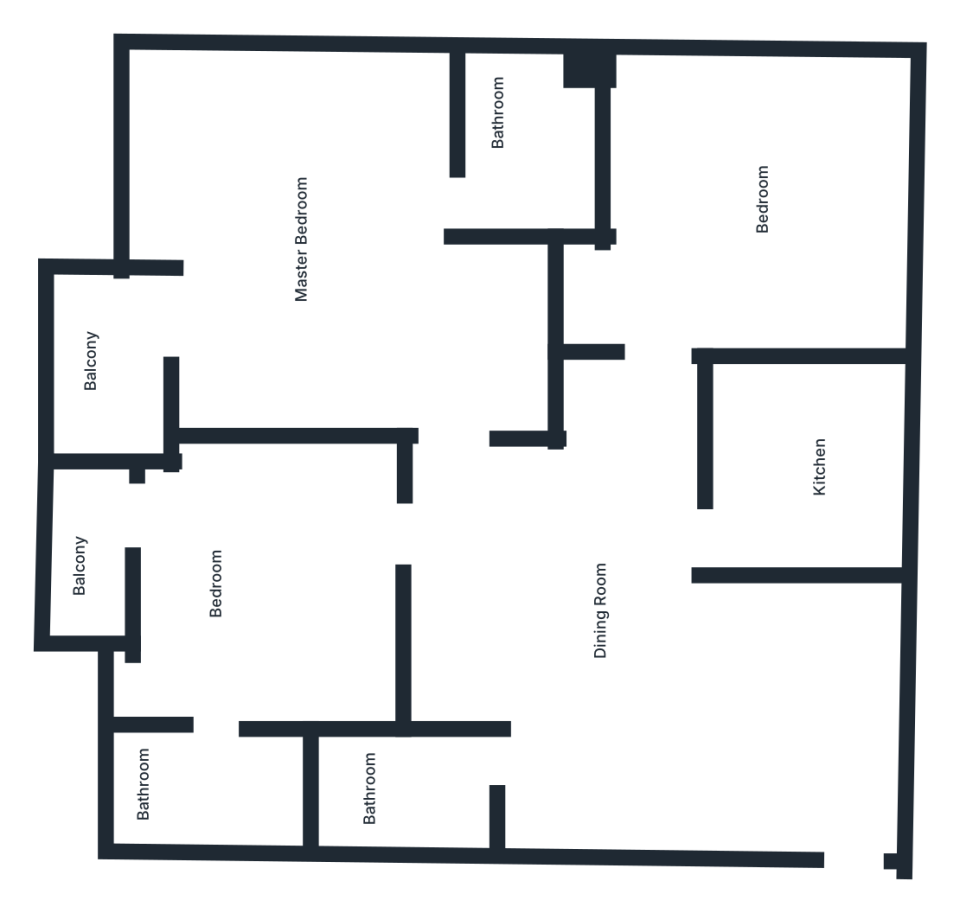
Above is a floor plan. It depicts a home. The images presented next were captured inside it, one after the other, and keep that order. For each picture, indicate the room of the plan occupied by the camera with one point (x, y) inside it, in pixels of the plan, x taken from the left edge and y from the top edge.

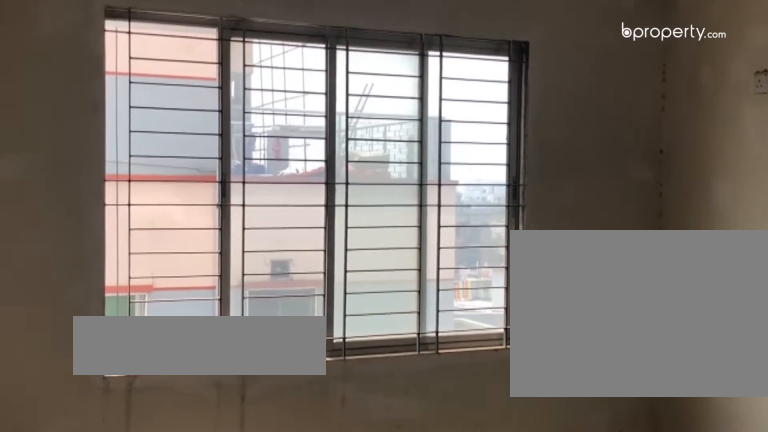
(749, 223)
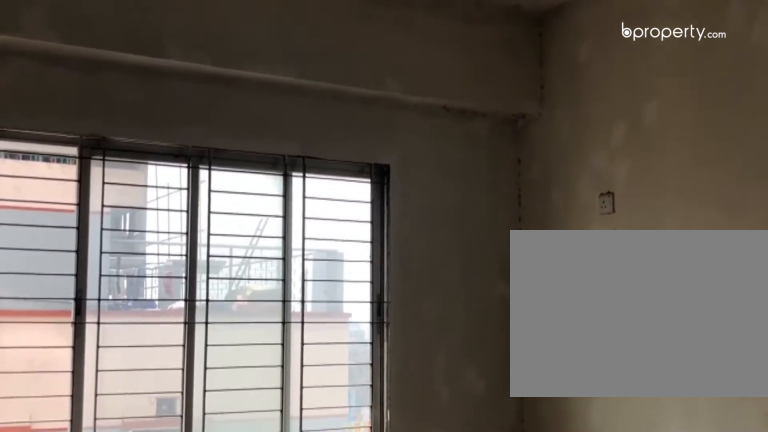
(748, 224)
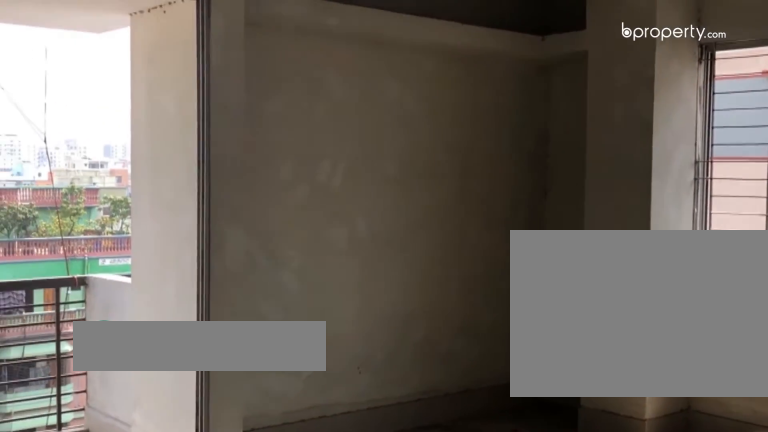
(332, 281)
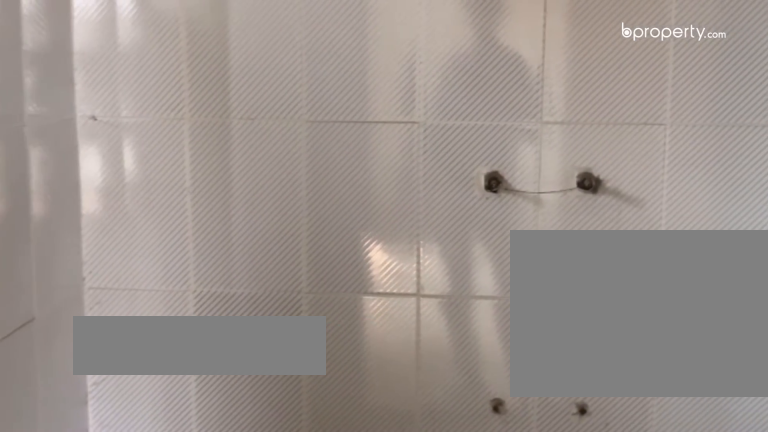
(520, 156)
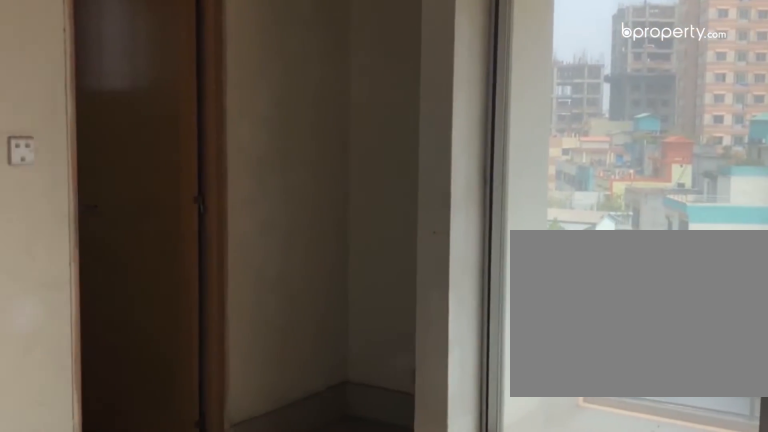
(298, 589)
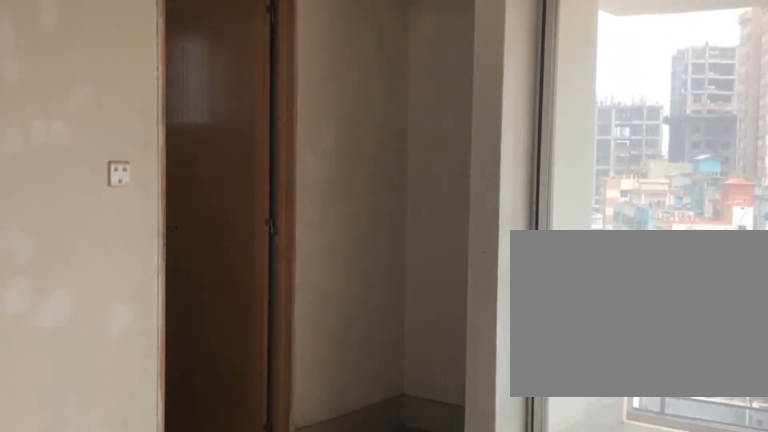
(298, 589)
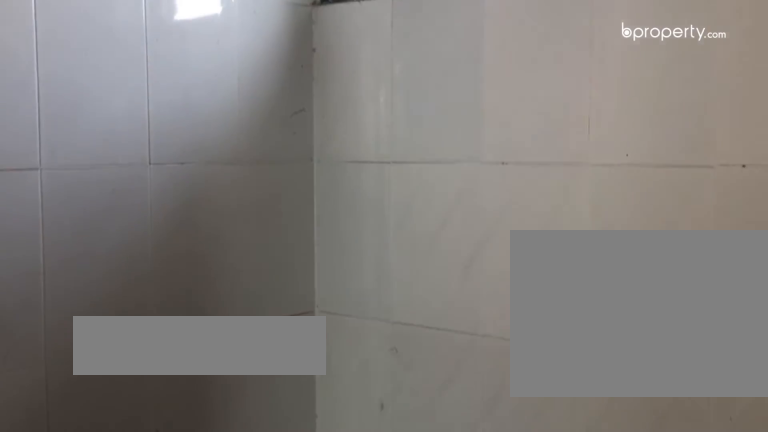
(207, 777)
